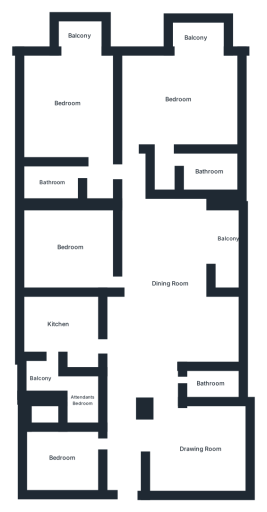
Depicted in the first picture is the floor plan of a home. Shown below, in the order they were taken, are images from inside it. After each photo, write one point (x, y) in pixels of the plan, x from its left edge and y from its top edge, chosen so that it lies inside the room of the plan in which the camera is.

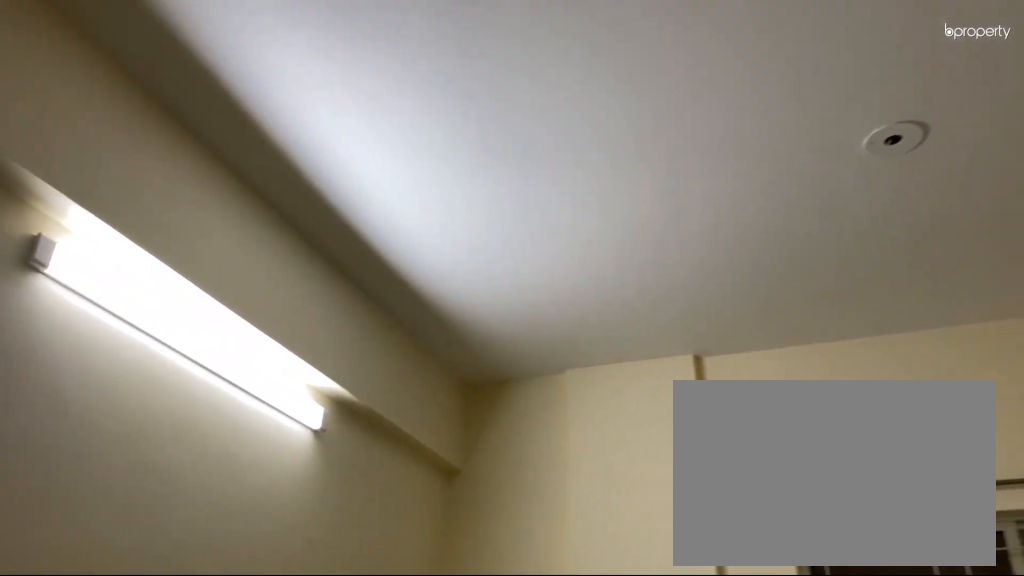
(198, 447)
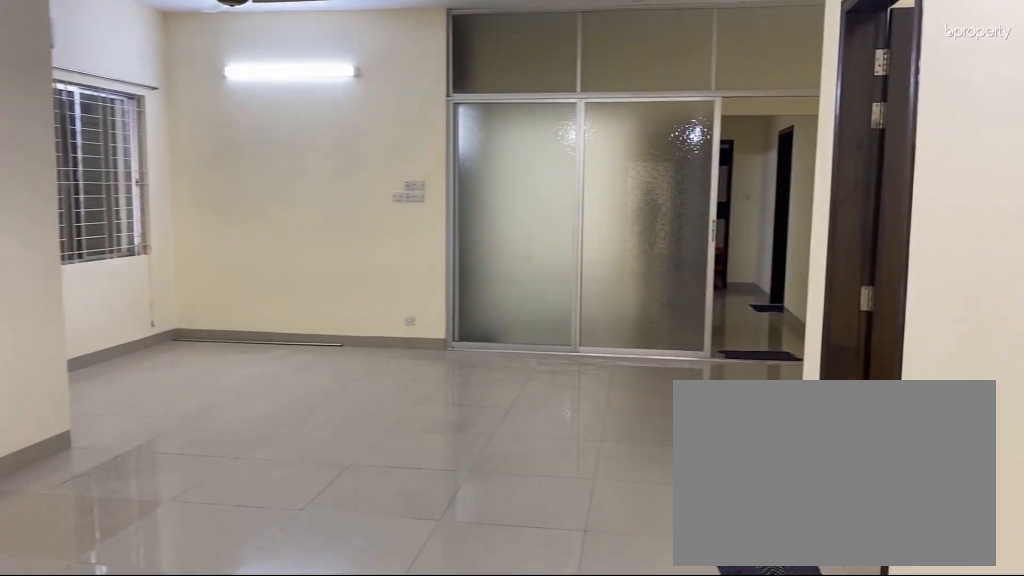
(169, 284)
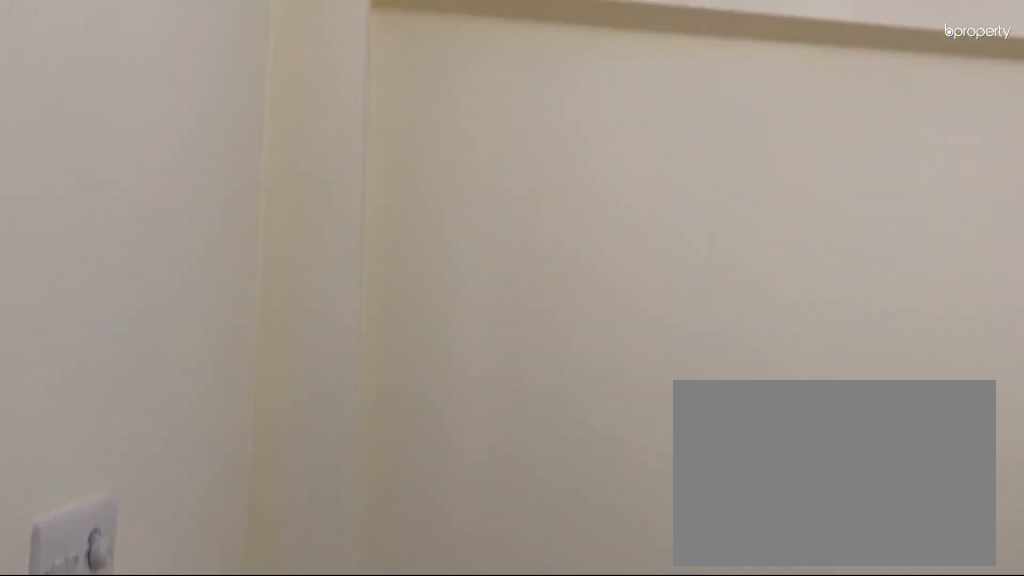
(61, 457)
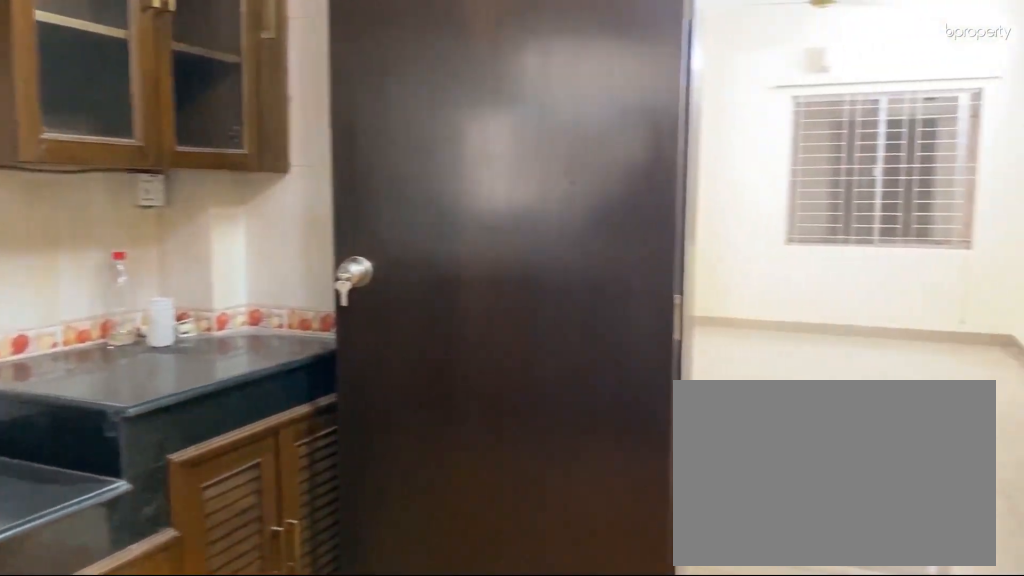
(59, 323)
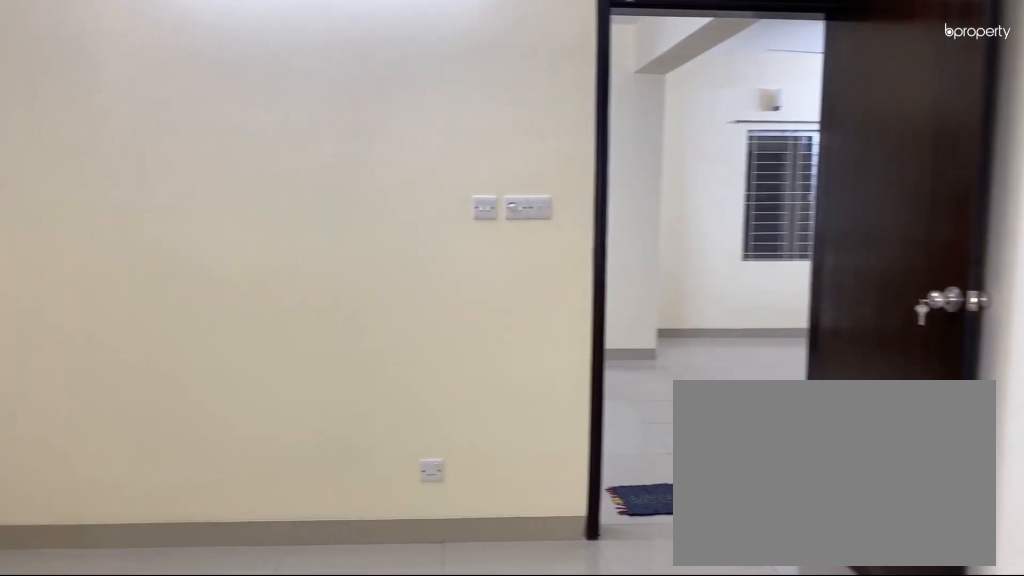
(70, 247)
